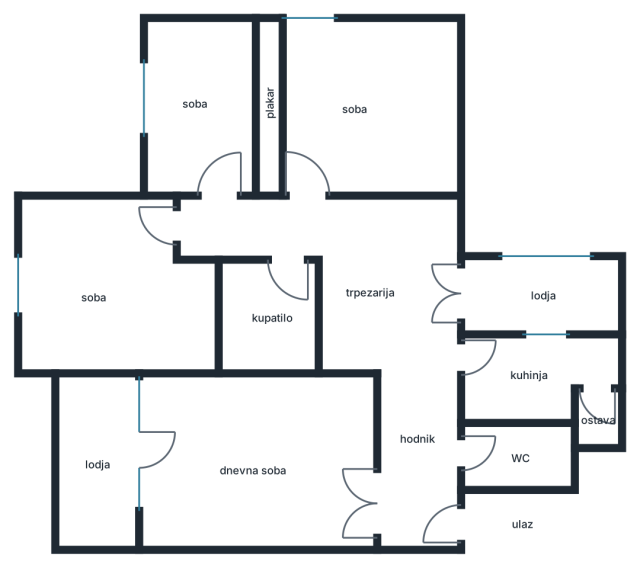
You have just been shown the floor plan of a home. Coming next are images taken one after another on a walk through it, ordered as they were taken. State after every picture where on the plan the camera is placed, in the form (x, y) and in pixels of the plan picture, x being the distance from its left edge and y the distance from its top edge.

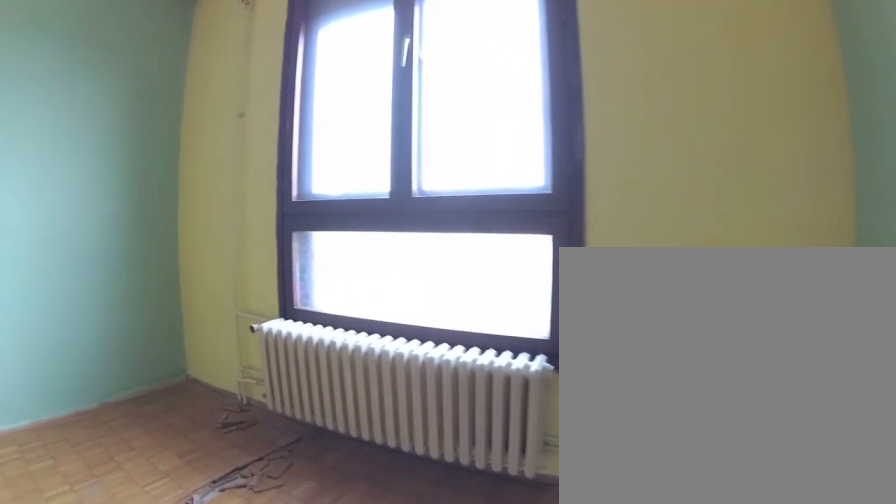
(72, 218)
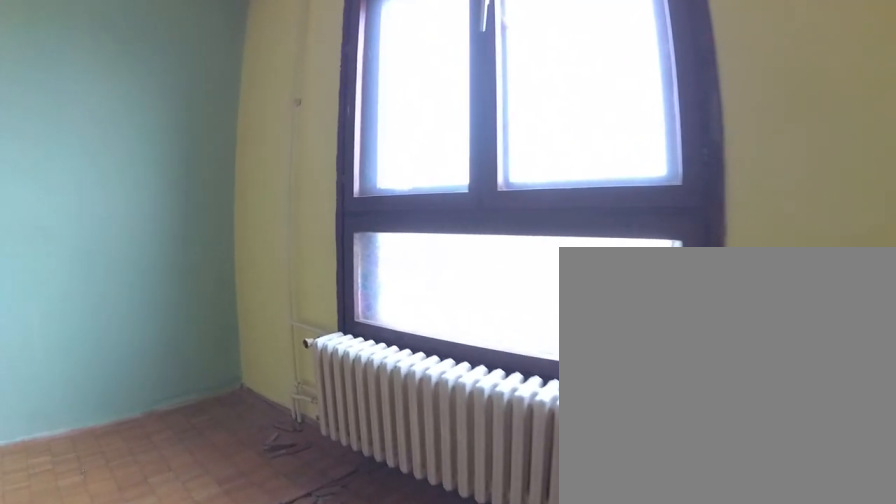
(59, 223)
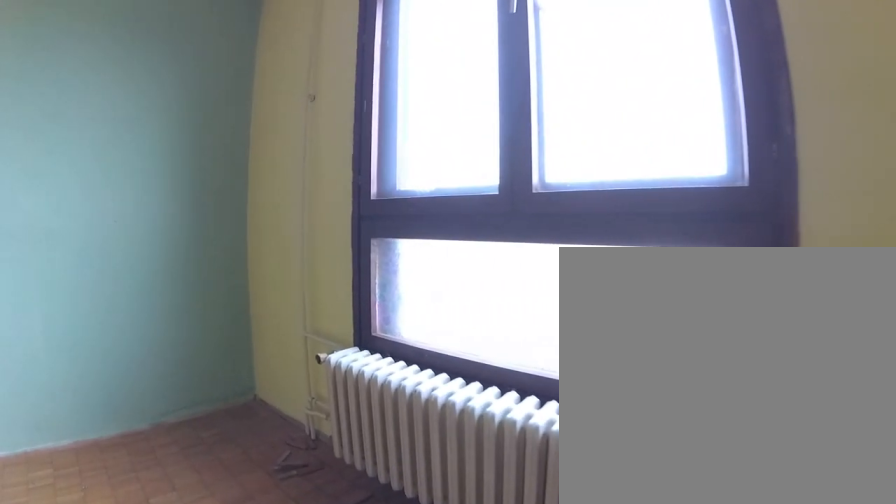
(54, 225)
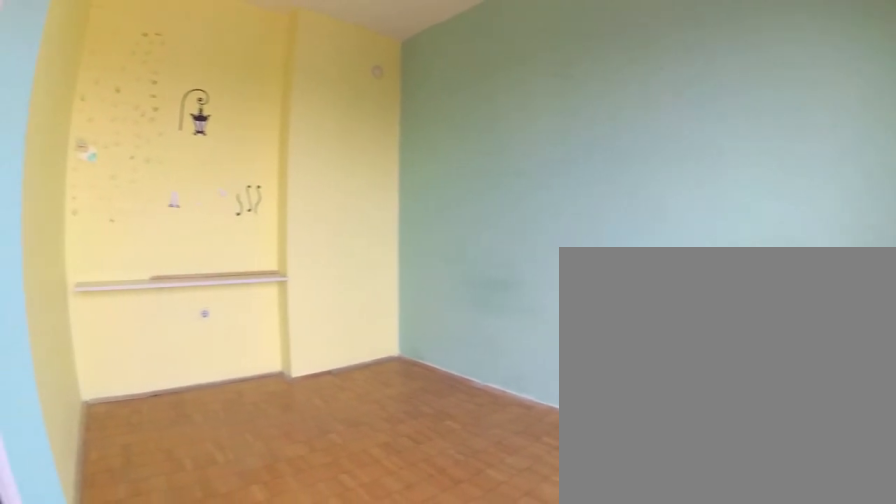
(42, 240)
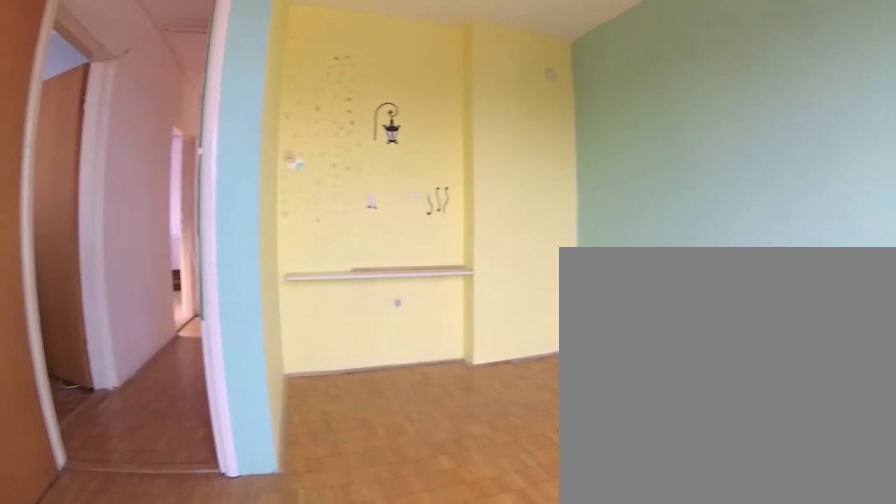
(42, 242)
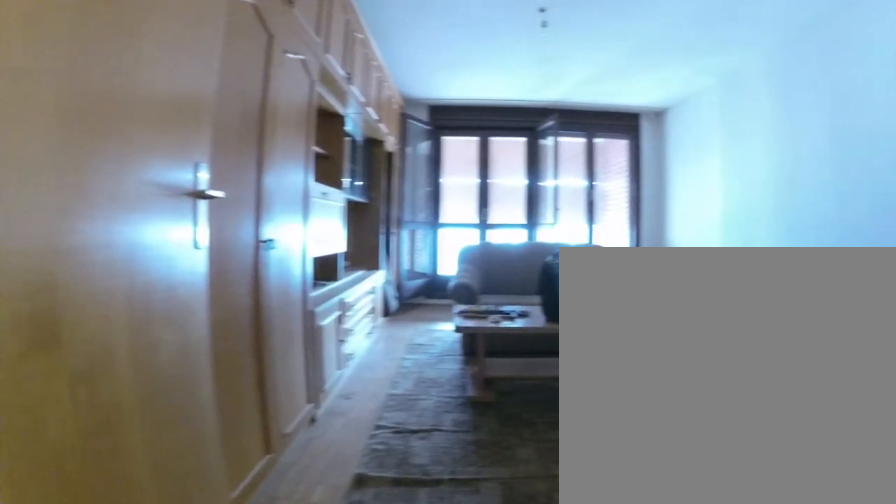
(386, 500)
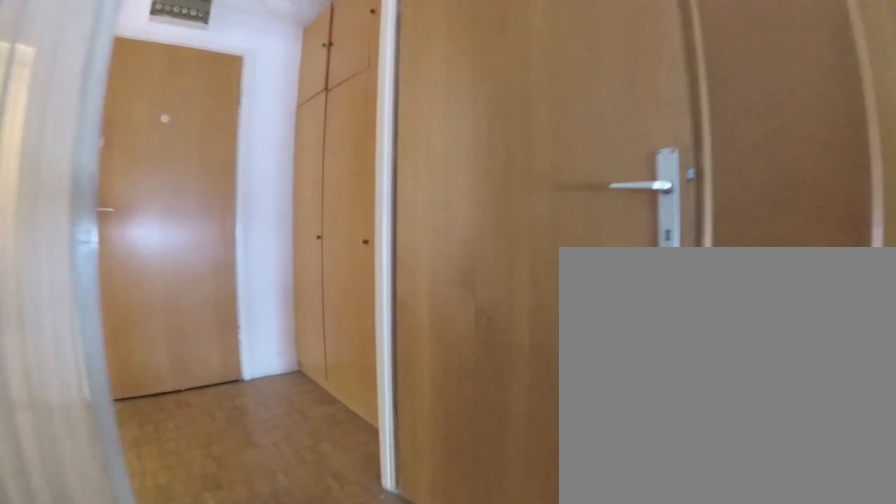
(334, 494)
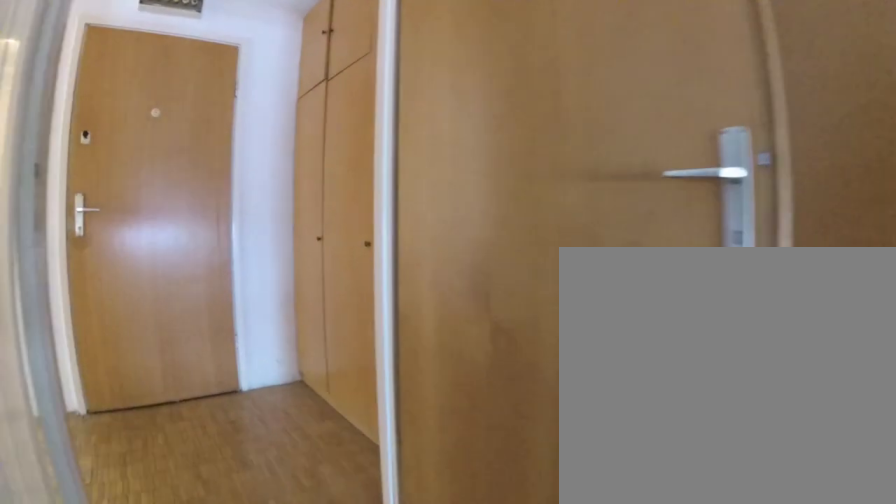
(348, 492)
